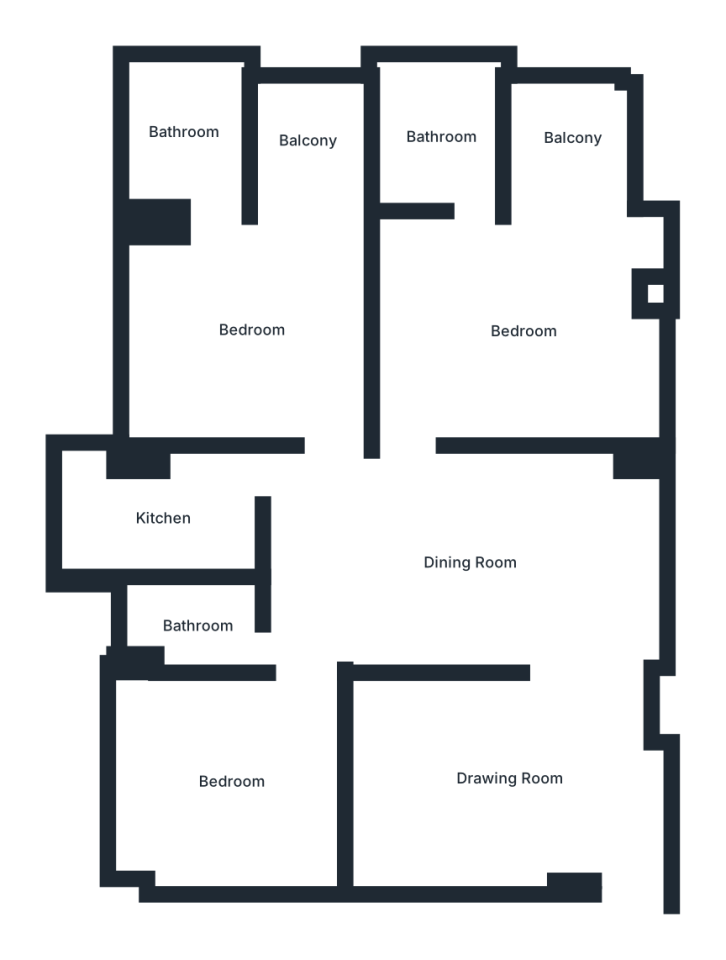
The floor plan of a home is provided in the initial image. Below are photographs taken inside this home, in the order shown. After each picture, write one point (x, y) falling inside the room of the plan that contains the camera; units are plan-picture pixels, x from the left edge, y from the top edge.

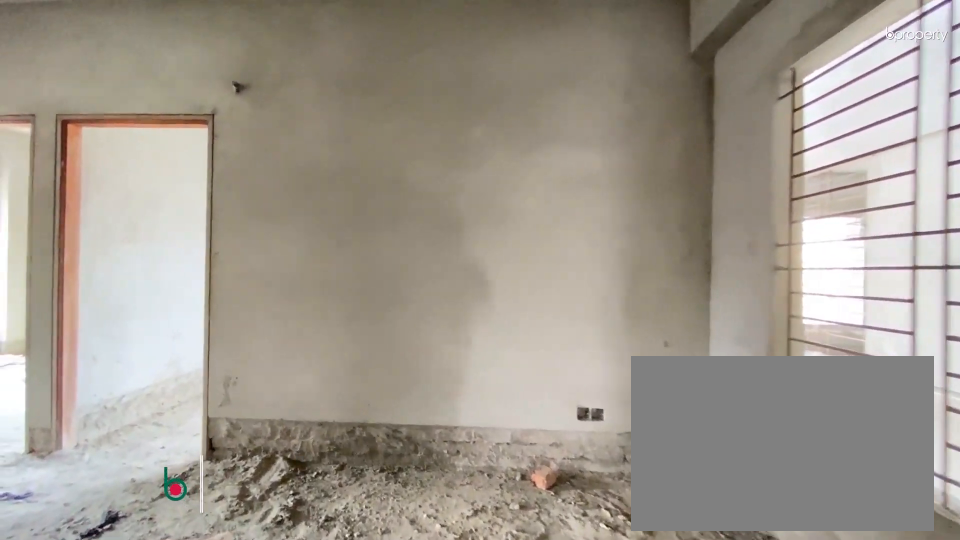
(472, 562)
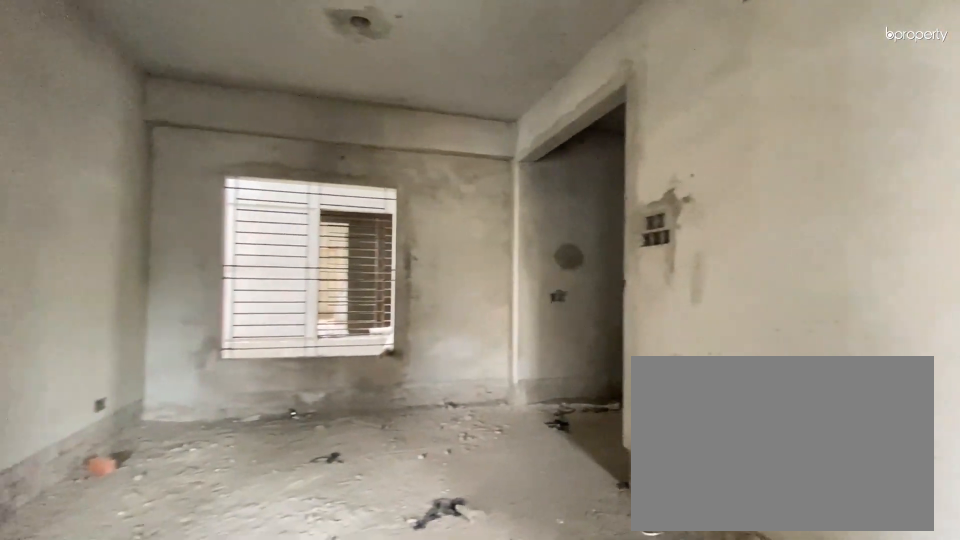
(472, 562)
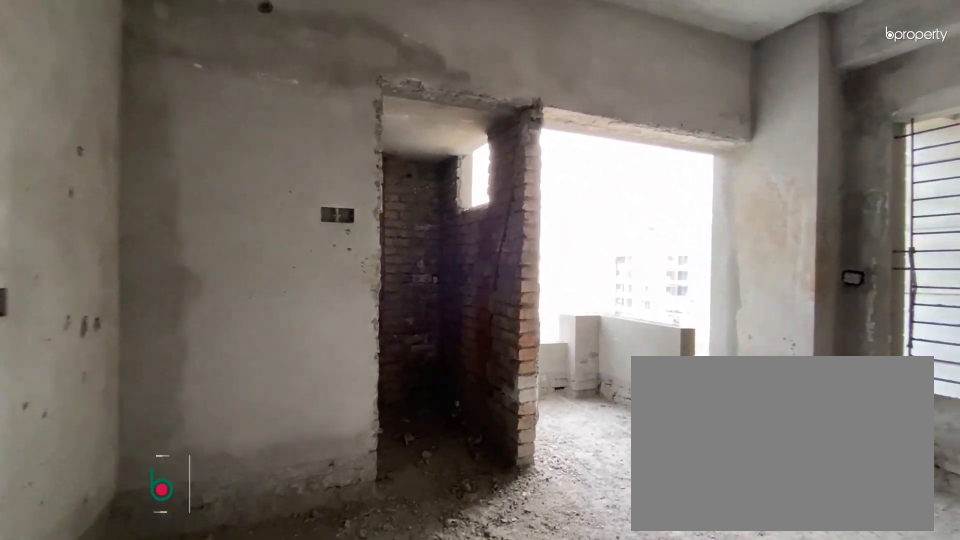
(525, 331)
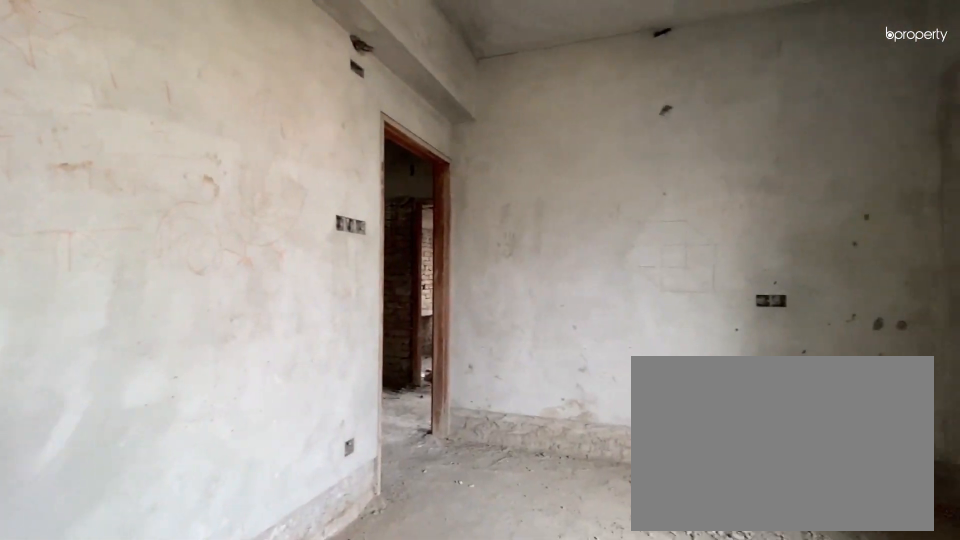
(525, 331)
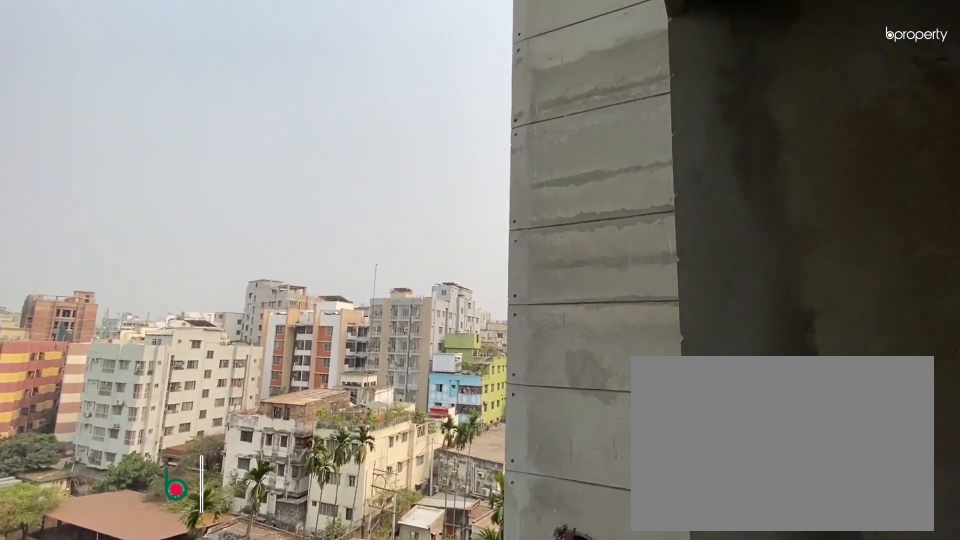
(573, 138)
